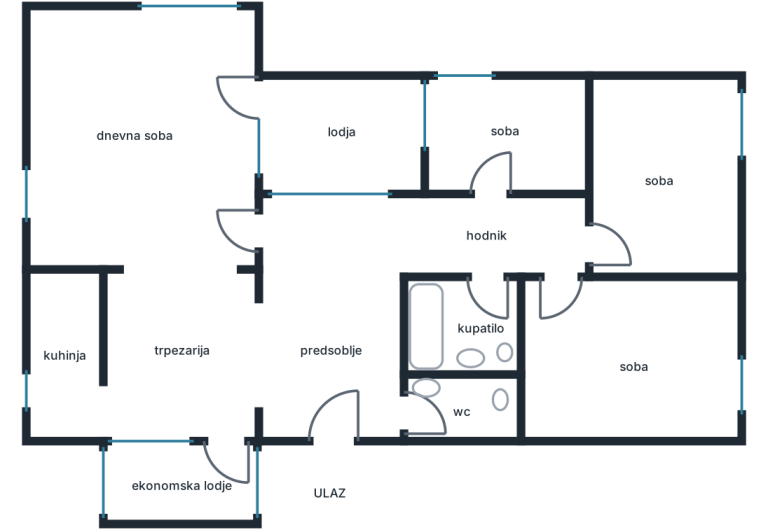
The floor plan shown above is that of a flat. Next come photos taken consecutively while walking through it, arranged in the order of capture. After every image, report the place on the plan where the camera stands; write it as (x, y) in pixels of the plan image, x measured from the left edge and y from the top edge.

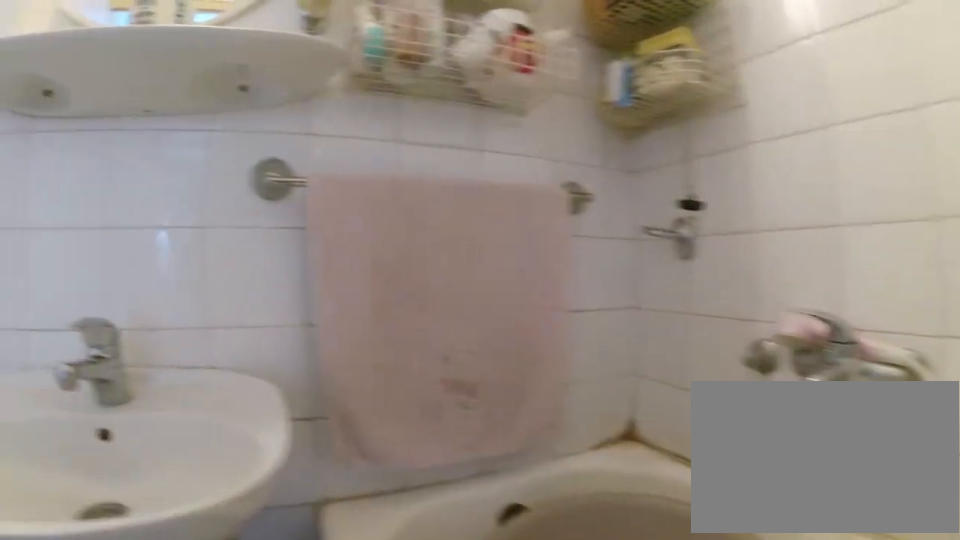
(450, 324)
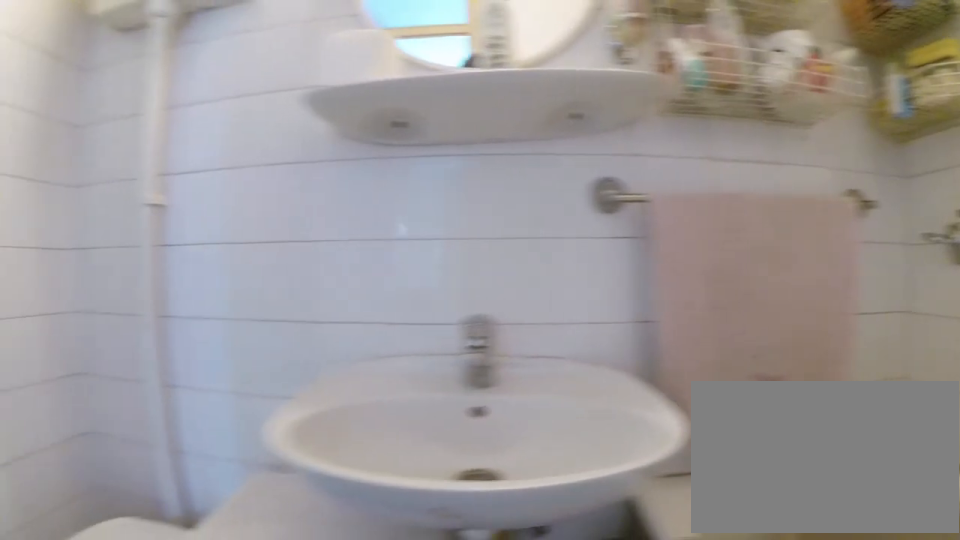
(441, 319)
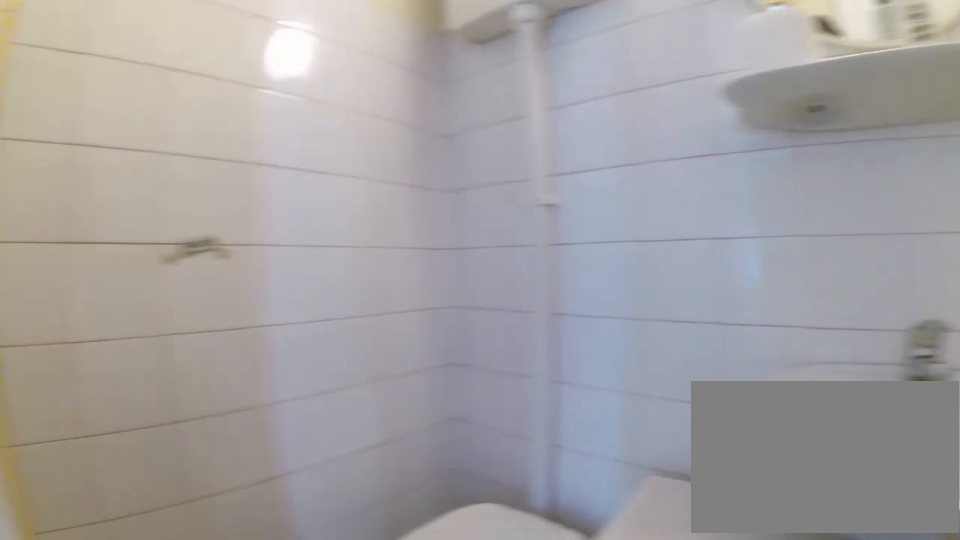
(435, 324)
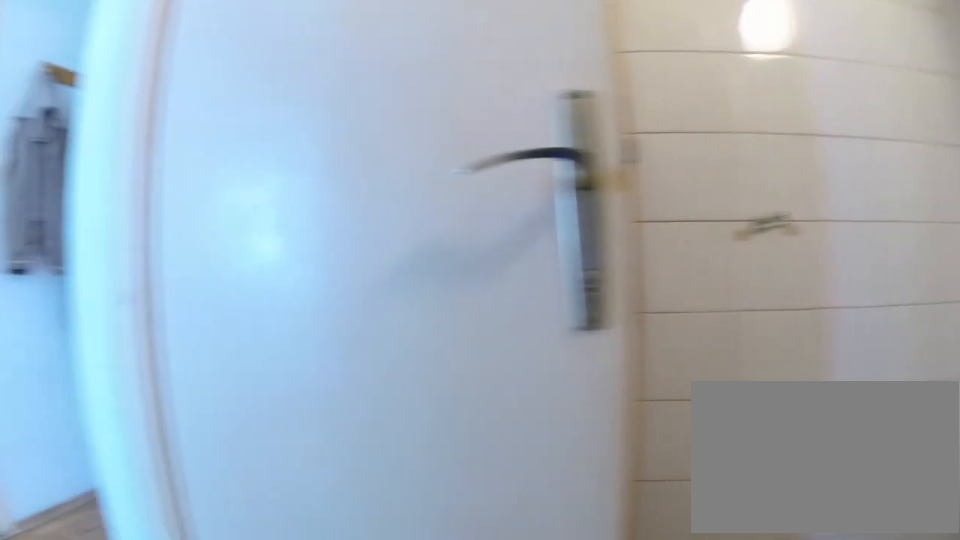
(437, 337)
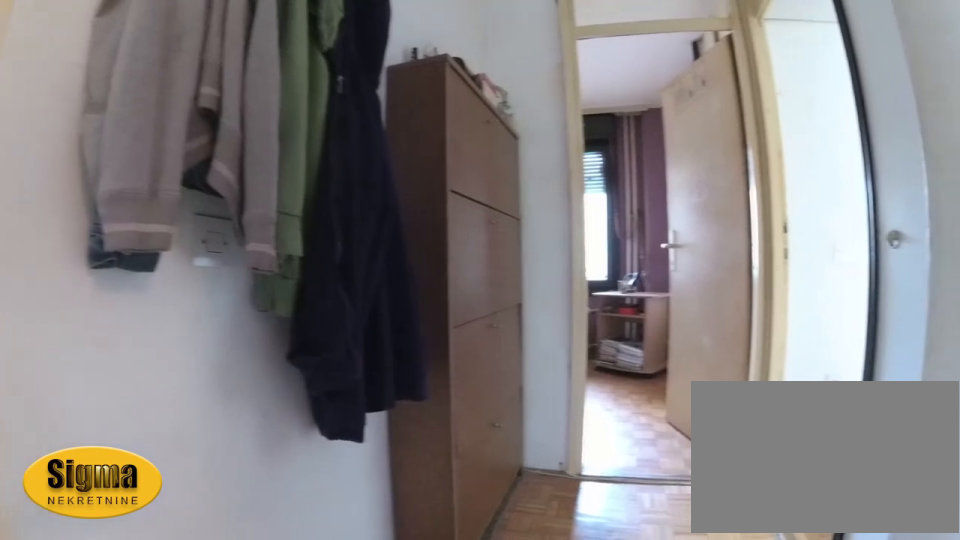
(460, 260)
